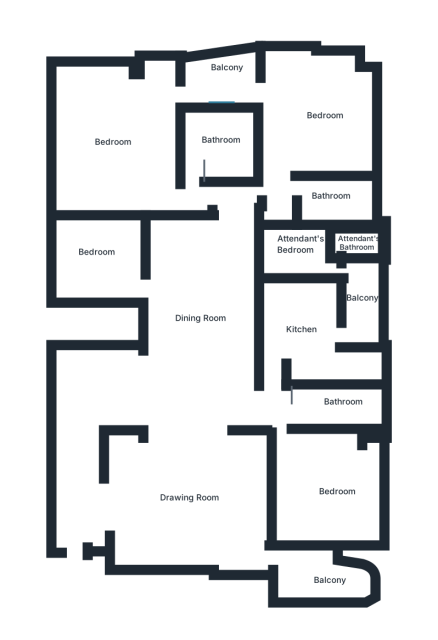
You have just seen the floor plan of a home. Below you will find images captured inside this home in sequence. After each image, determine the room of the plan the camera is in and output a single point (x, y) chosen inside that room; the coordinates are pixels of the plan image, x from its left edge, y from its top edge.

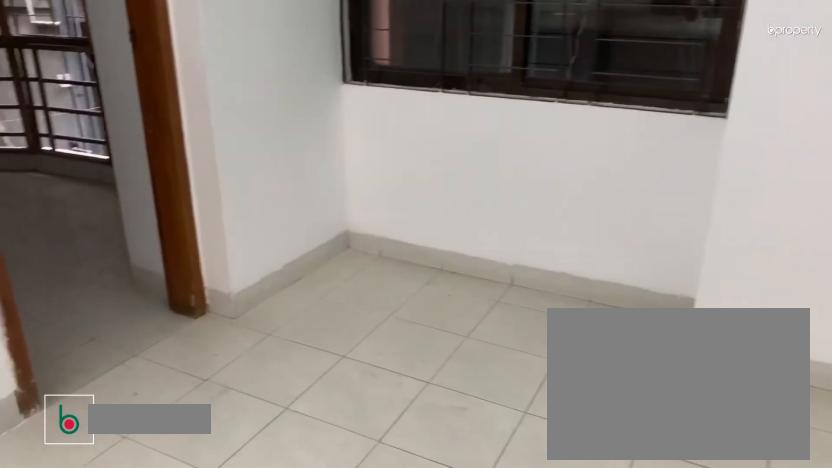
(304, 121)
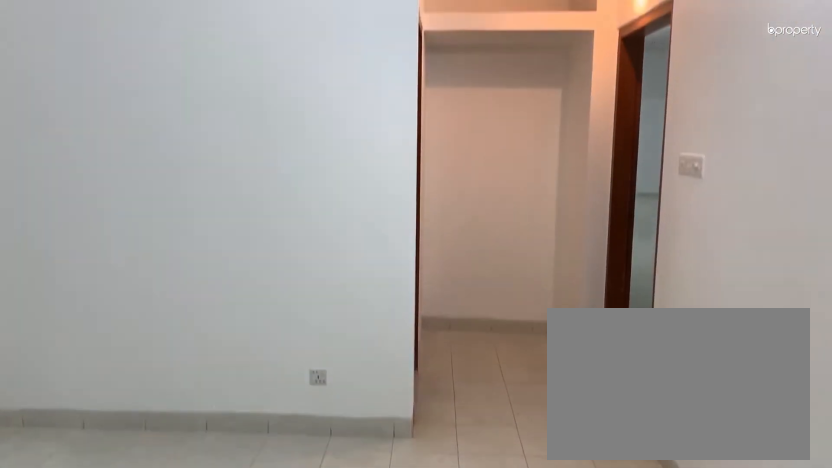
(304, 121)
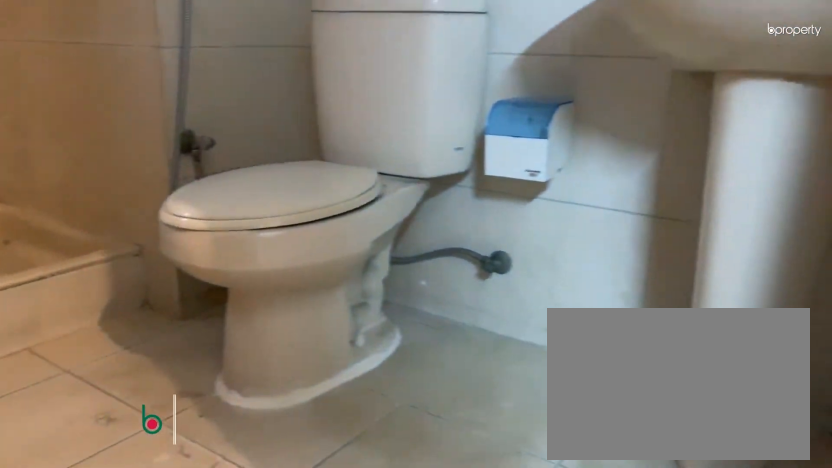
(337, 193)
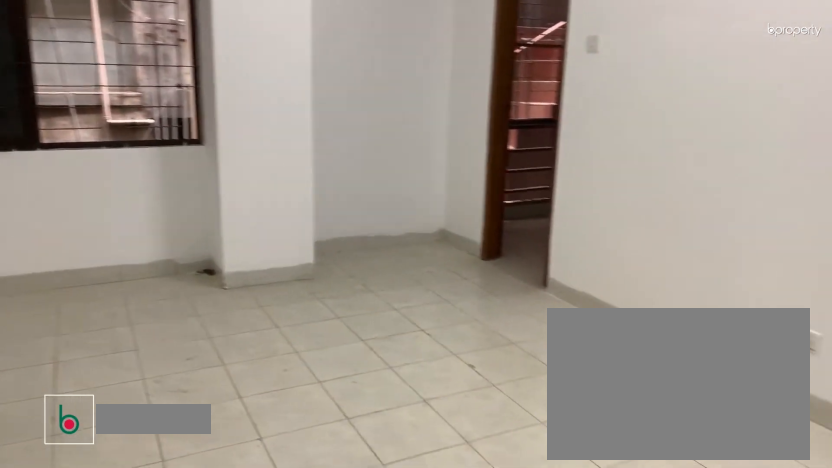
(128, 156)
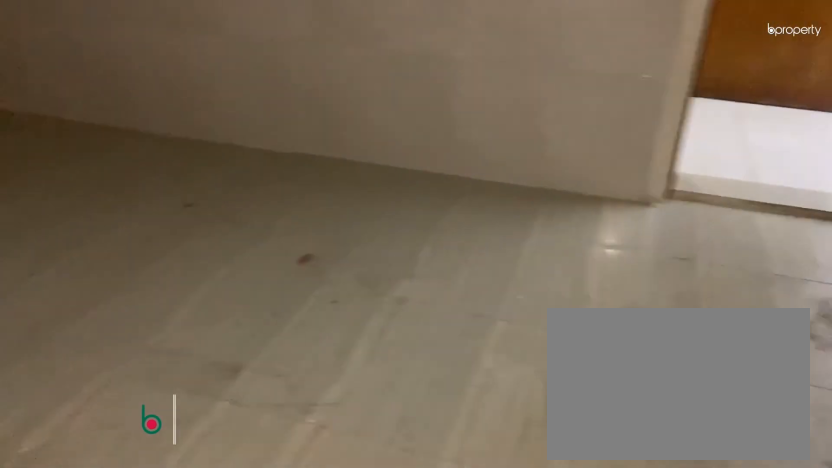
(209, 146)
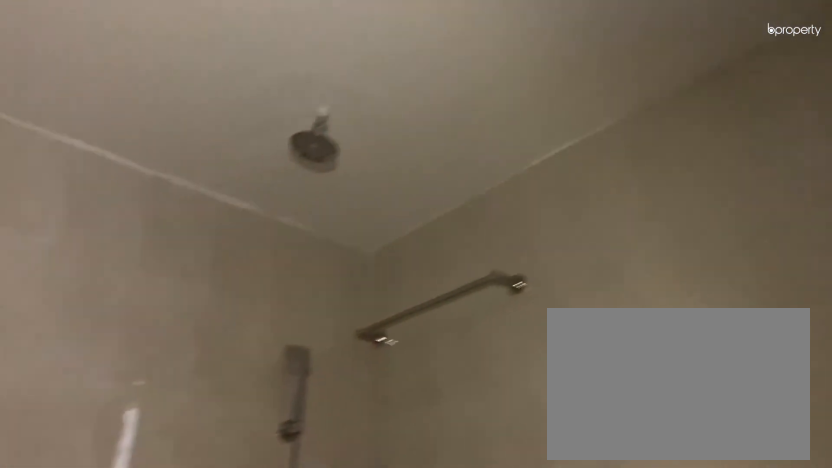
(209, 146)
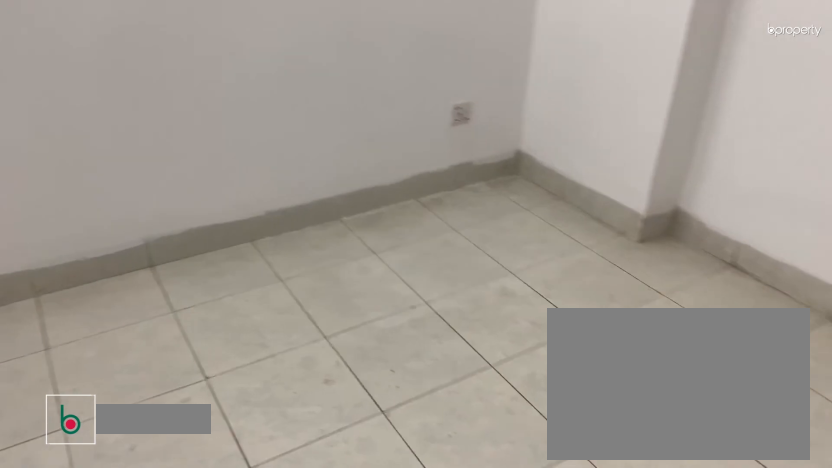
(102, 260)
